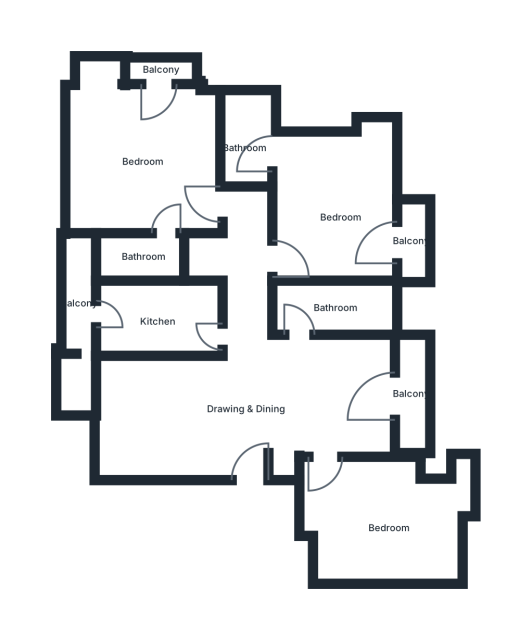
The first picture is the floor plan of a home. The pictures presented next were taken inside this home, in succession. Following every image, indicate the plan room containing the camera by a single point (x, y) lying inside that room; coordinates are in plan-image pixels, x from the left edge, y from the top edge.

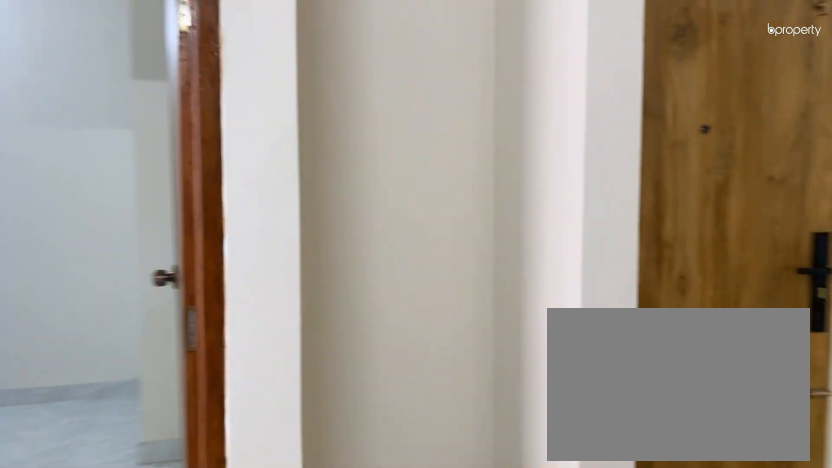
(248, 409)
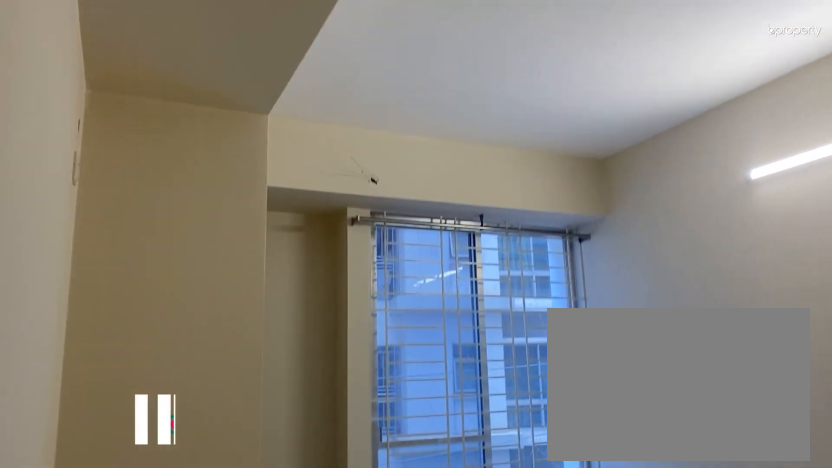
(389, 528)
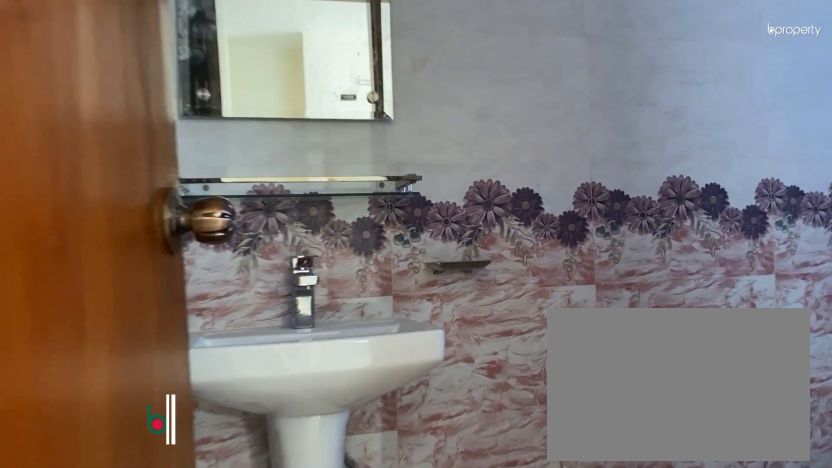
(336, 307)
